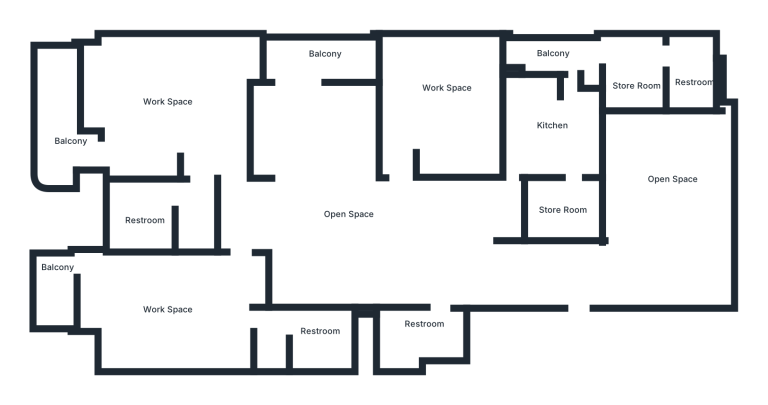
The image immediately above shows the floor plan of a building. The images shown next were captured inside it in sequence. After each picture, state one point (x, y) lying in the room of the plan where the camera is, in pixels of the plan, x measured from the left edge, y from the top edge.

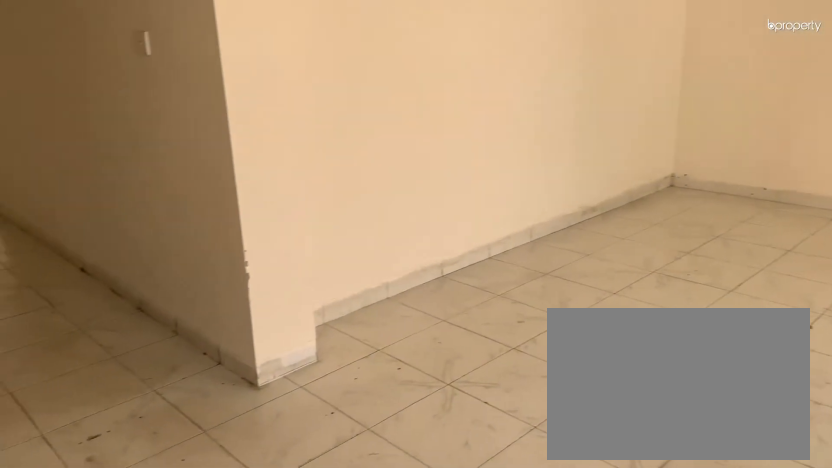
(673, 207)
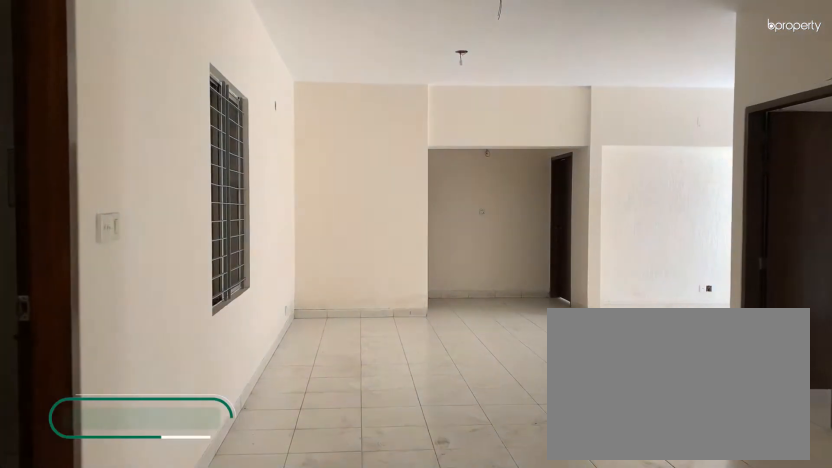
(450, 259)
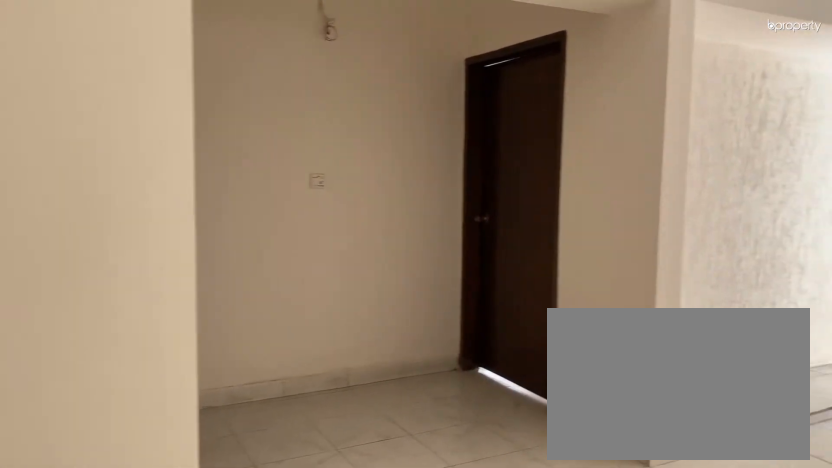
(336, 246)
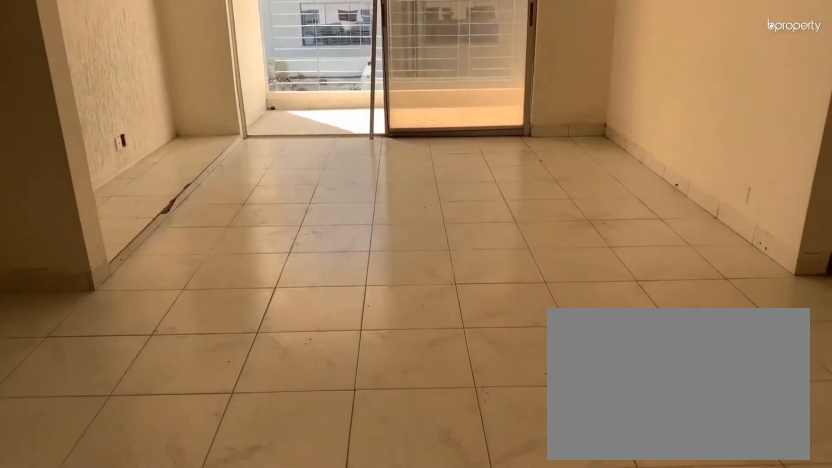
(374, 241)
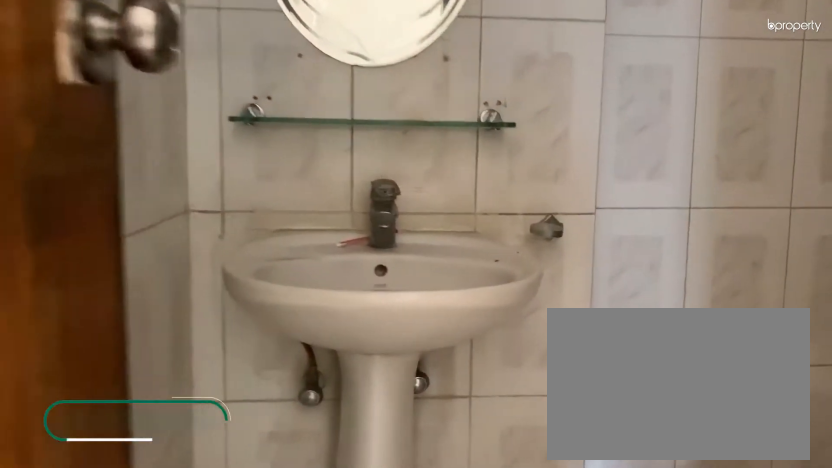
(434, 328)
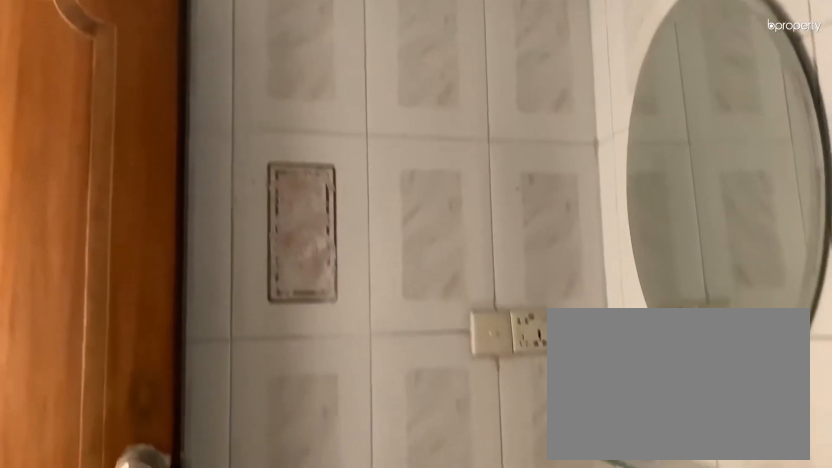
(434, 328)
